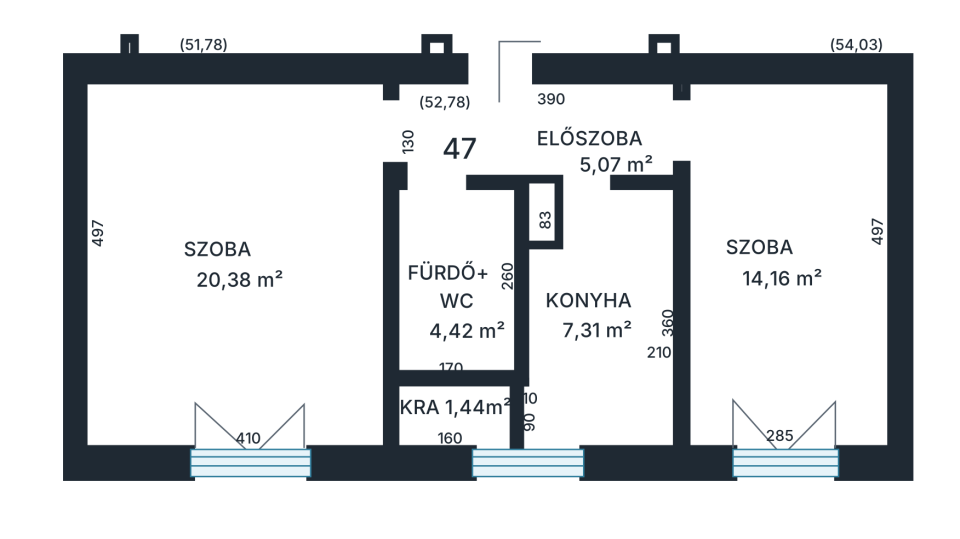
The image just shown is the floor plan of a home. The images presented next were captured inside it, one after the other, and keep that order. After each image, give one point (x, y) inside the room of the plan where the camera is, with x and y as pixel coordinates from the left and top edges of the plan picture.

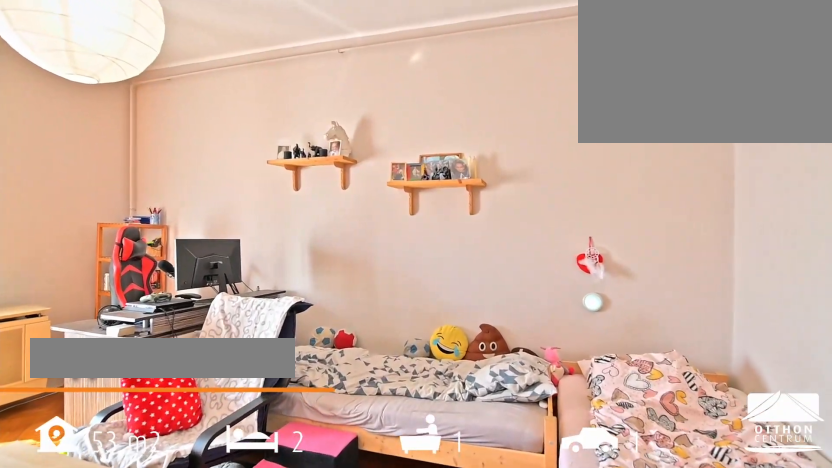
(241, 323)
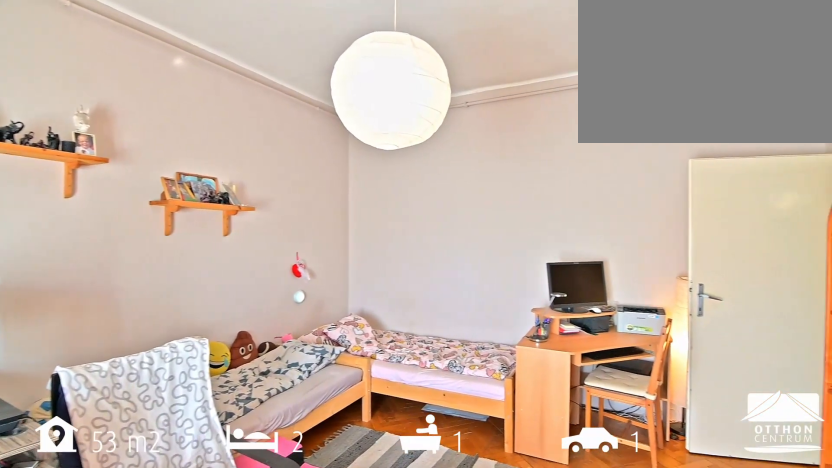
(241, 323)
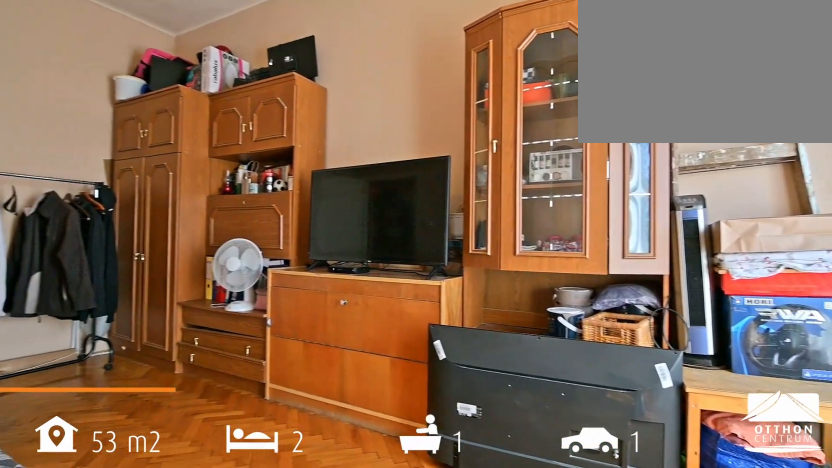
(790, 308)
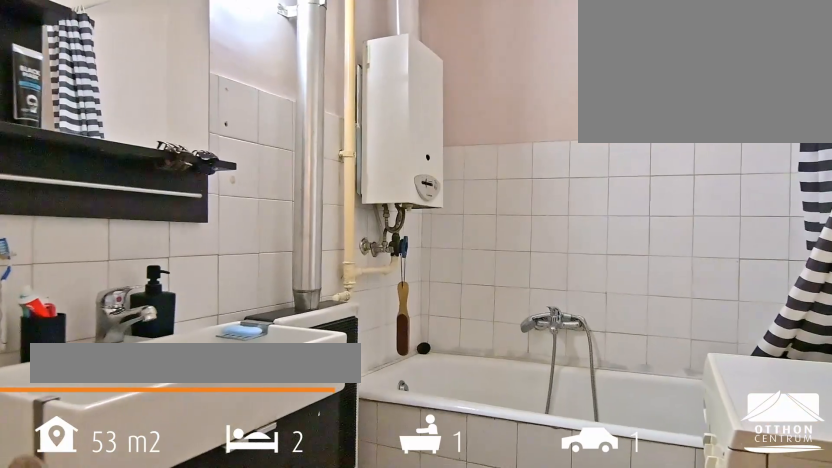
(462, 238)
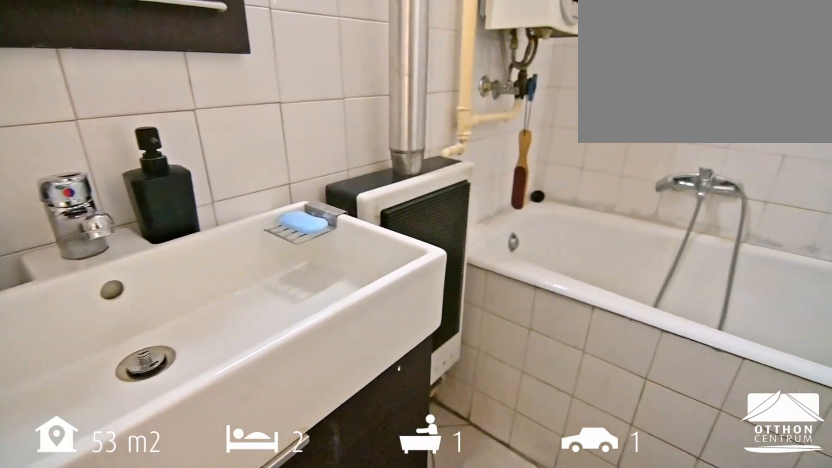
(461, 238)
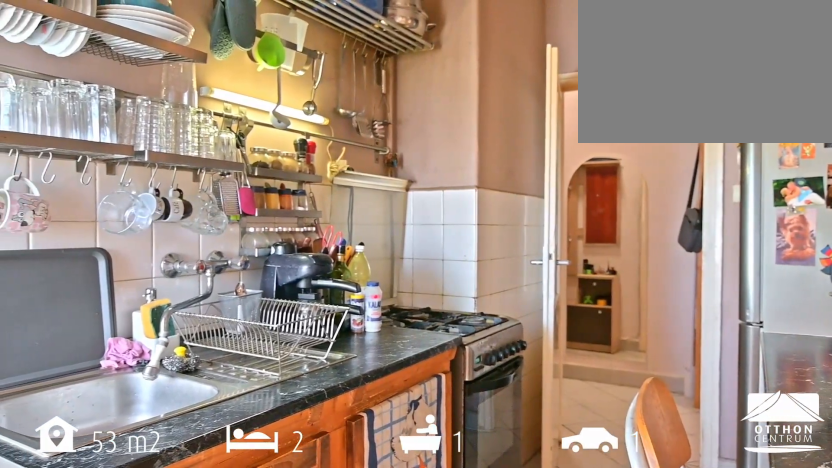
(588, 374)
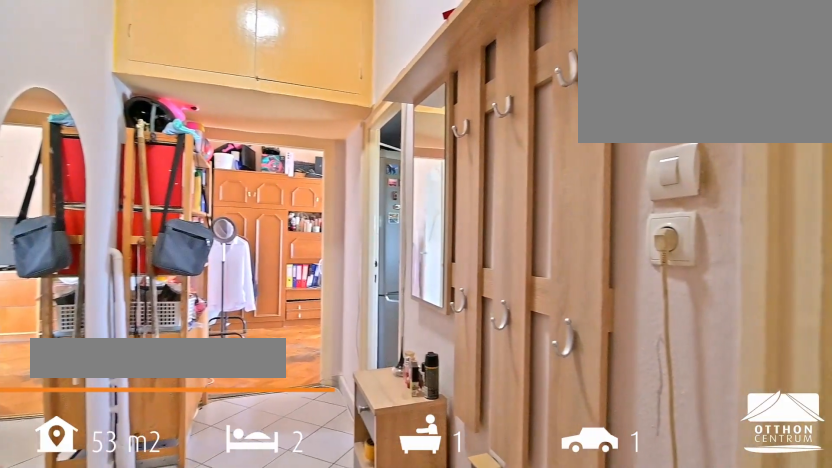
(569, 153)
